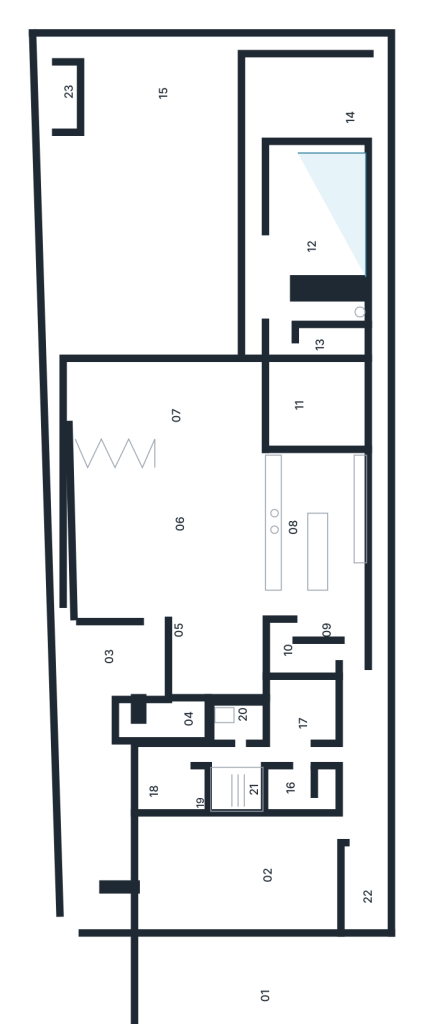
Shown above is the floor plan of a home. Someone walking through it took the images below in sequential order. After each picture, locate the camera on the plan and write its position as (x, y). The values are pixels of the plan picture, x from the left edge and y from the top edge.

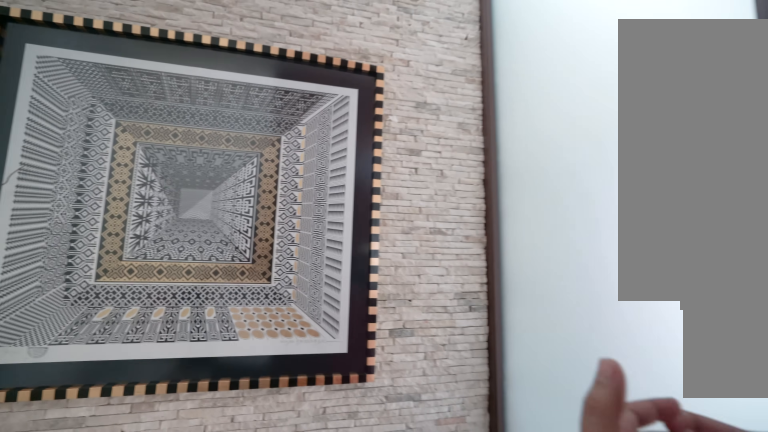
(156, 713)
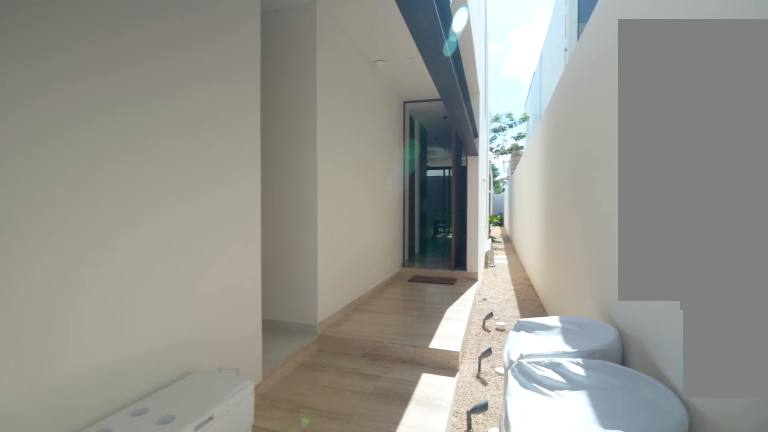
(362, 799)
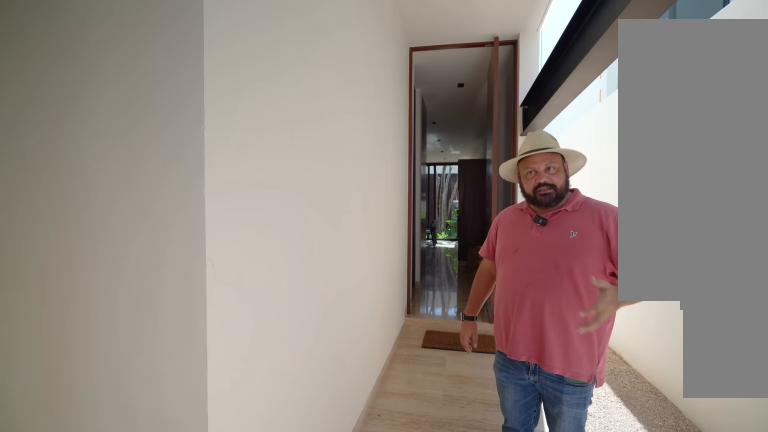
(351, 752)
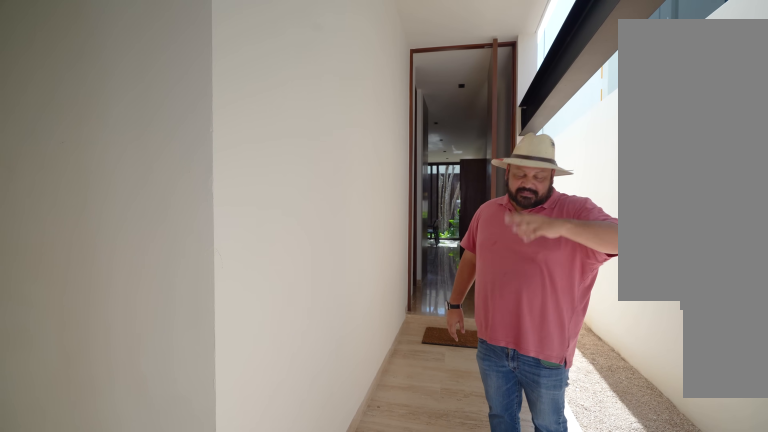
(352, 751)
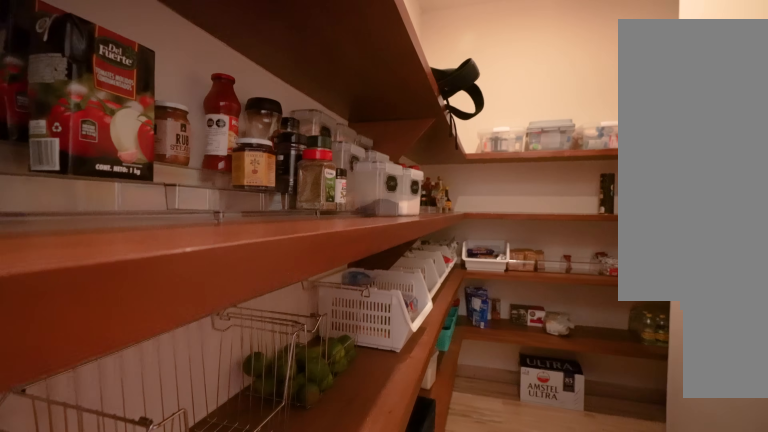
(307, 657)
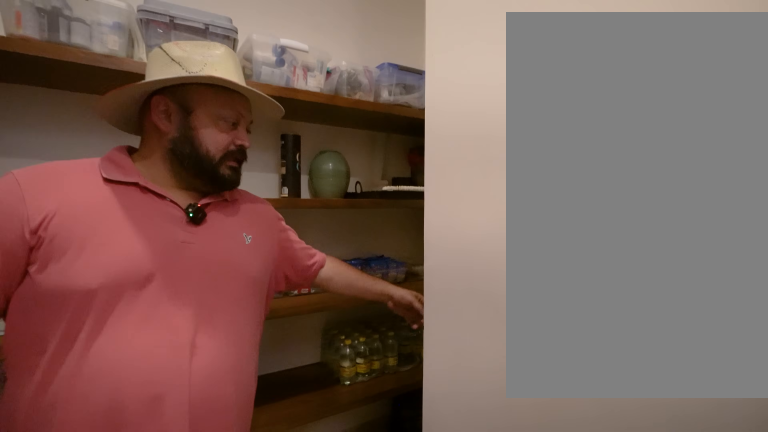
(286, 654)
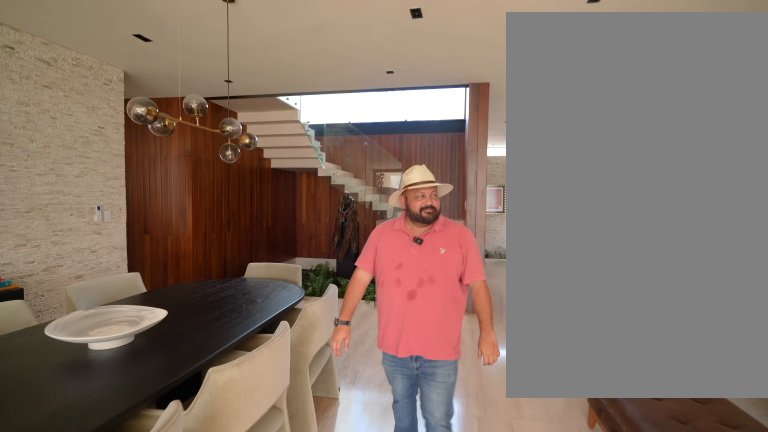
(189, 583)
